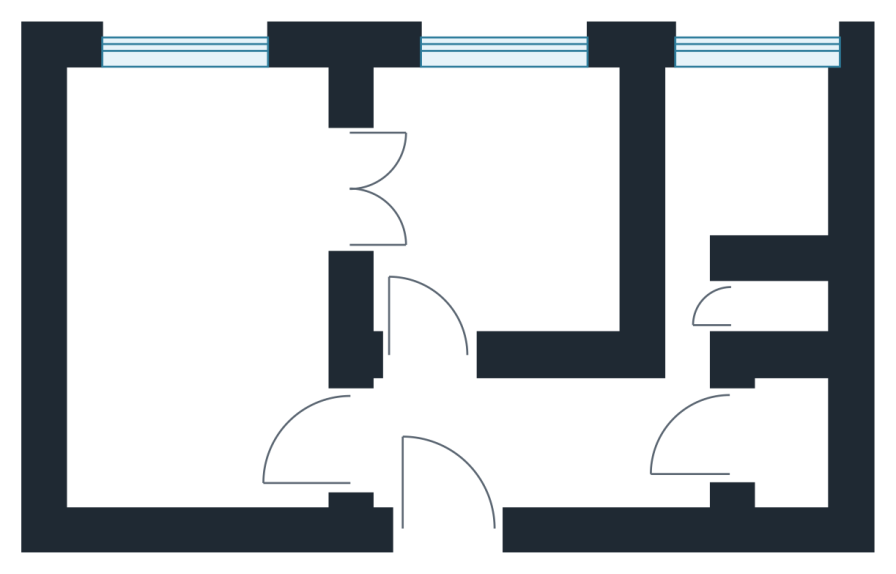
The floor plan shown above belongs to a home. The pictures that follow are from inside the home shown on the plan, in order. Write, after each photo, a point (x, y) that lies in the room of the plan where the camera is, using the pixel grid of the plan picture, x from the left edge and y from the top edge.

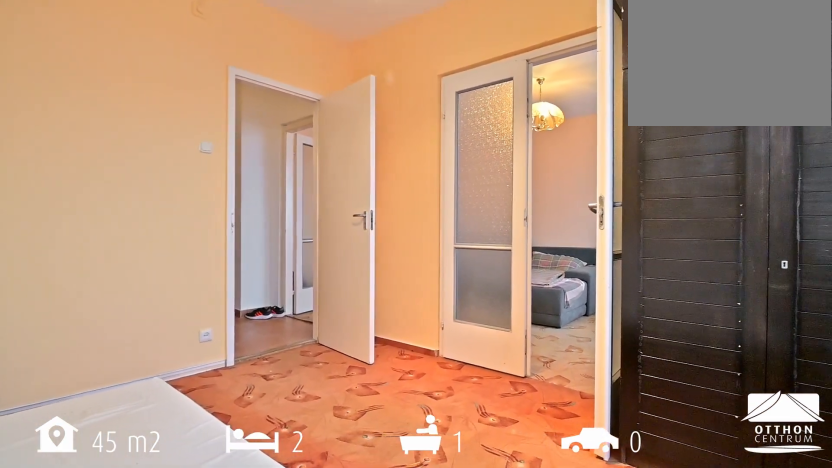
(508, 192)
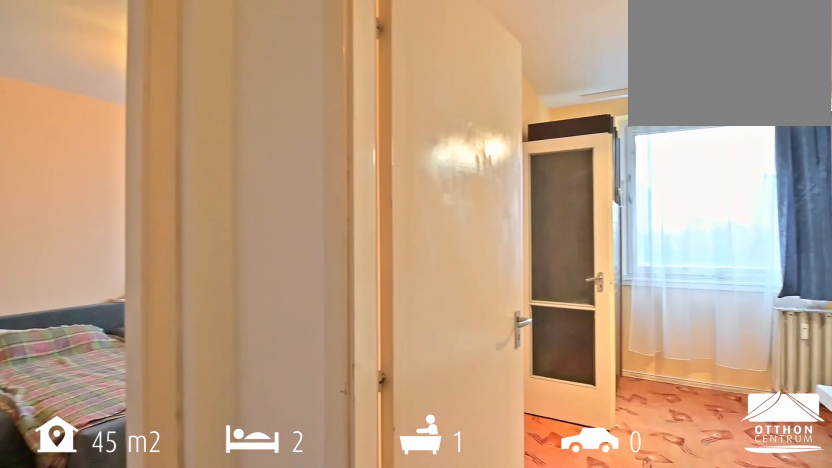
(530, 447)
